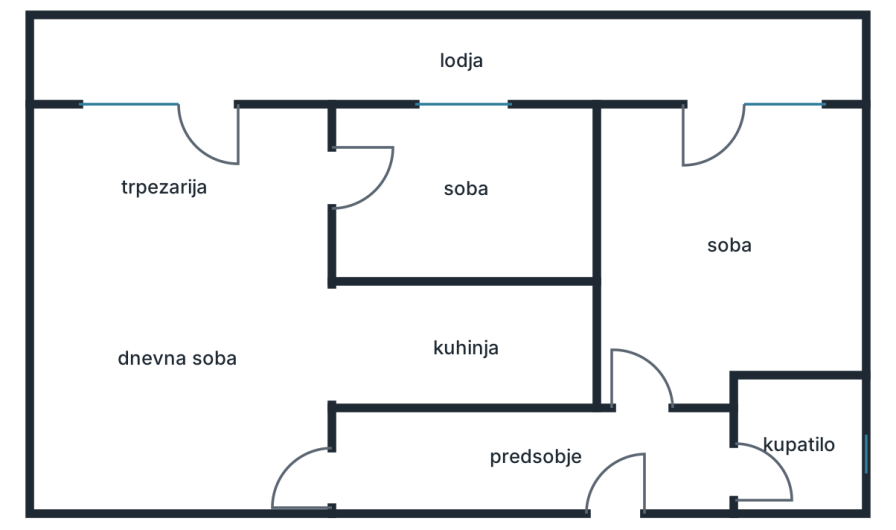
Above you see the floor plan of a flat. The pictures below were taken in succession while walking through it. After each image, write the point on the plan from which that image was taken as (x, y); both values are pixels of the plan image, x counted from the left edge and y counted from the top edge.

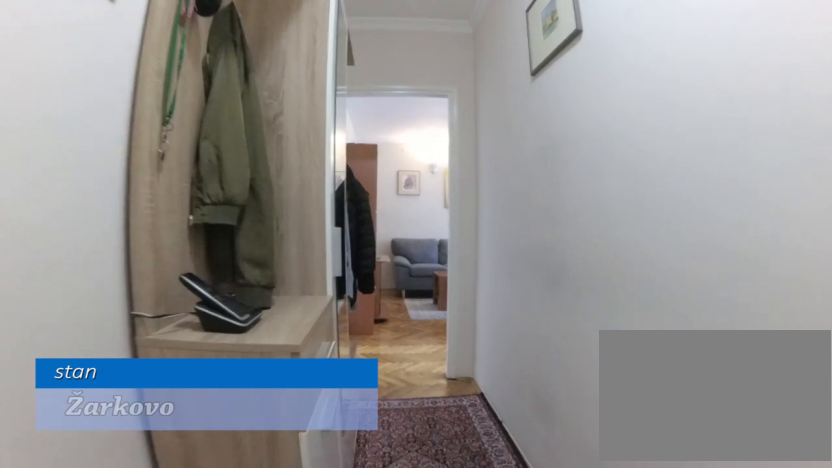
(562, 464)
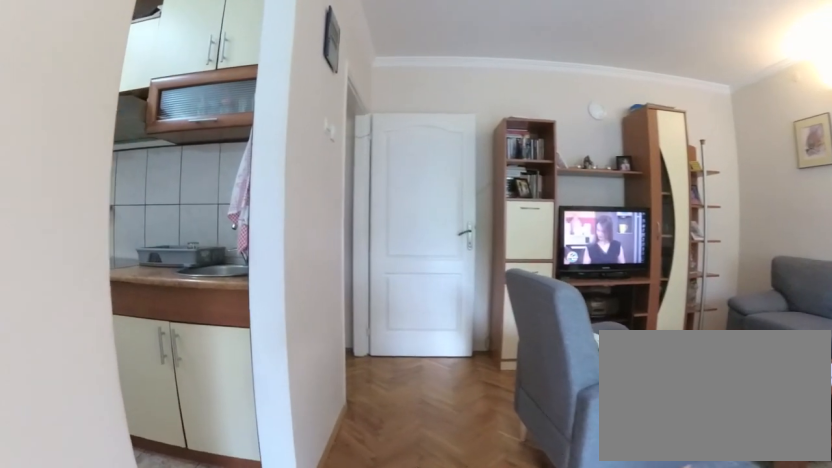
(296, 240)
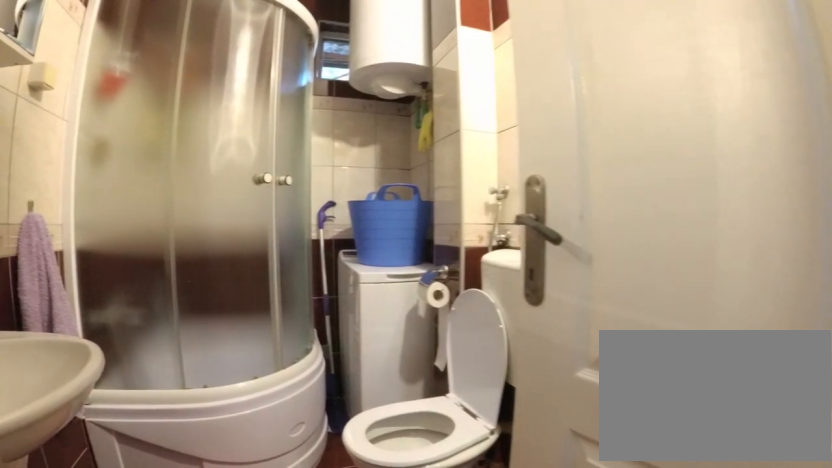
(697, 458)
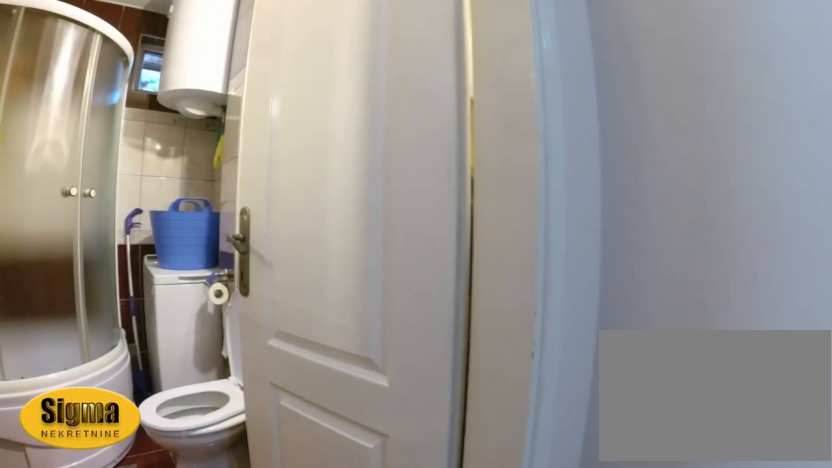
(657, 443)
